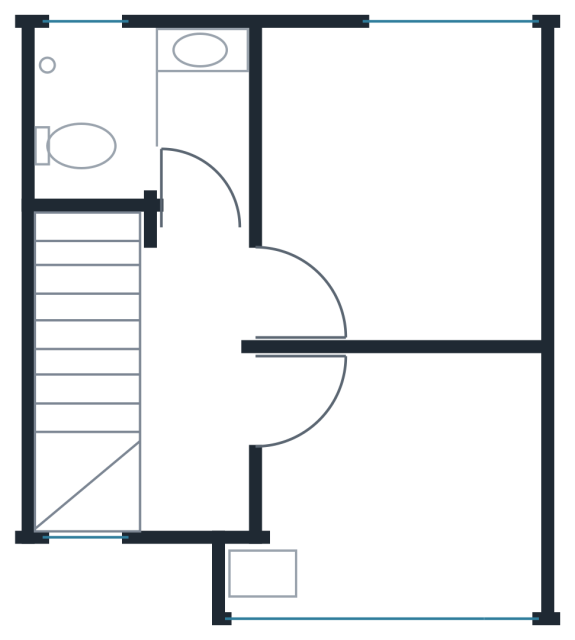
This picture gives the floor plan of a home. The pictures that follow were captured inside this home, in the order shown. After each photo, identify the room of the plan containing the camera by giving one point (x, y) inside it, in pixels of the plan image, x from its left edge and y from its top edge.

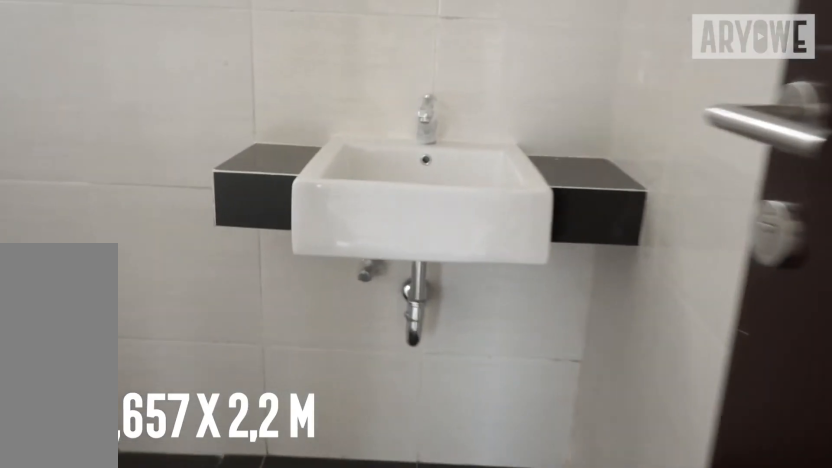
(148, 120)
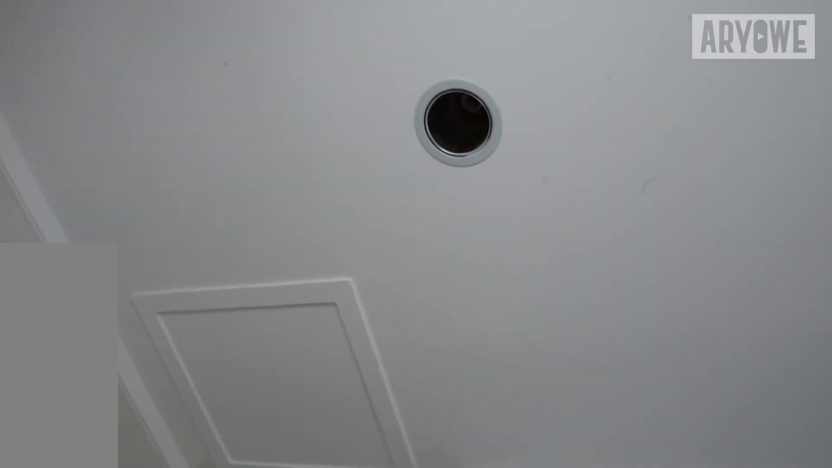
(148, 120)
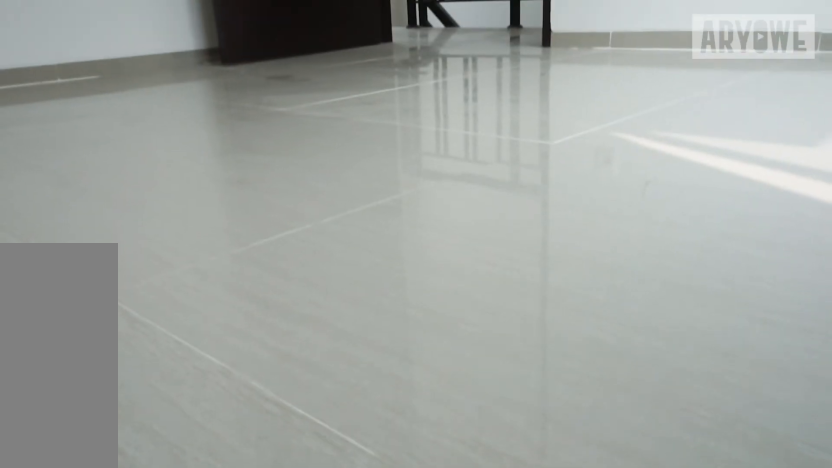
(398, 183)
